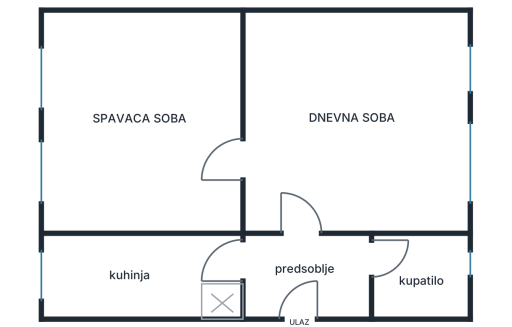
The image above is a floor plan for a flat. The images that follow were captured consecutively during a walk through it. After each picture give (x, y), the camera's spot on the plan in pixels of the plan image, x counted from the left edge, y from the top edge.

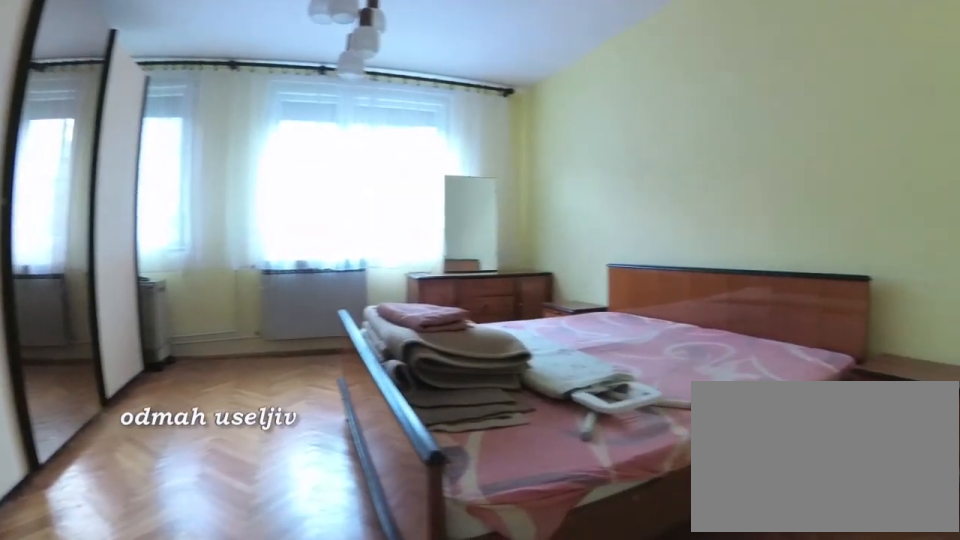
(236, 172)
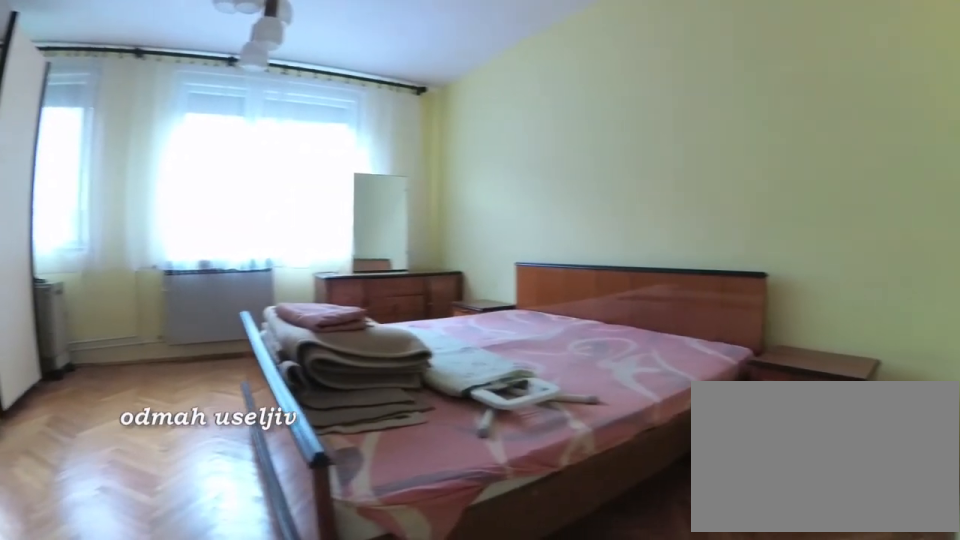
(234, 174)
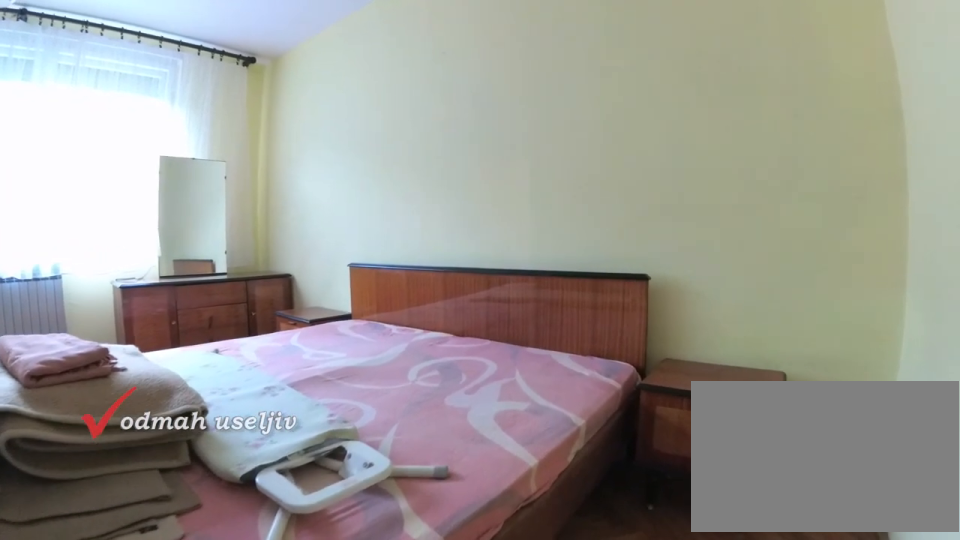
(219, 133)
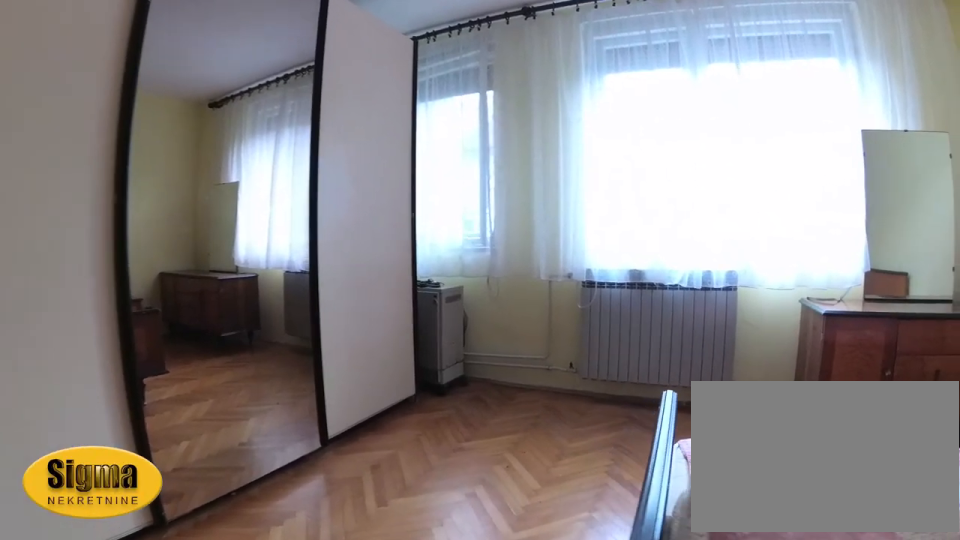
(185, 127)
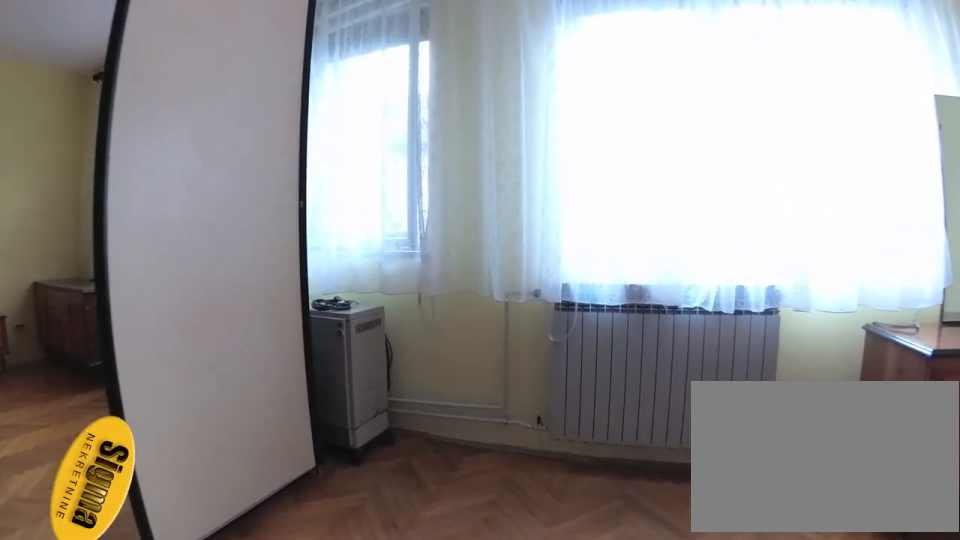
(160, 139)
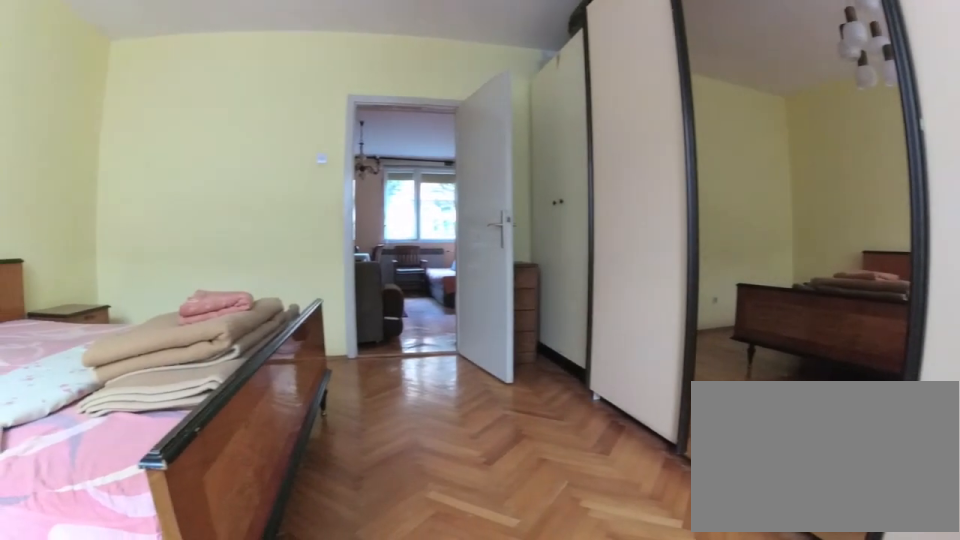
(97, 165)
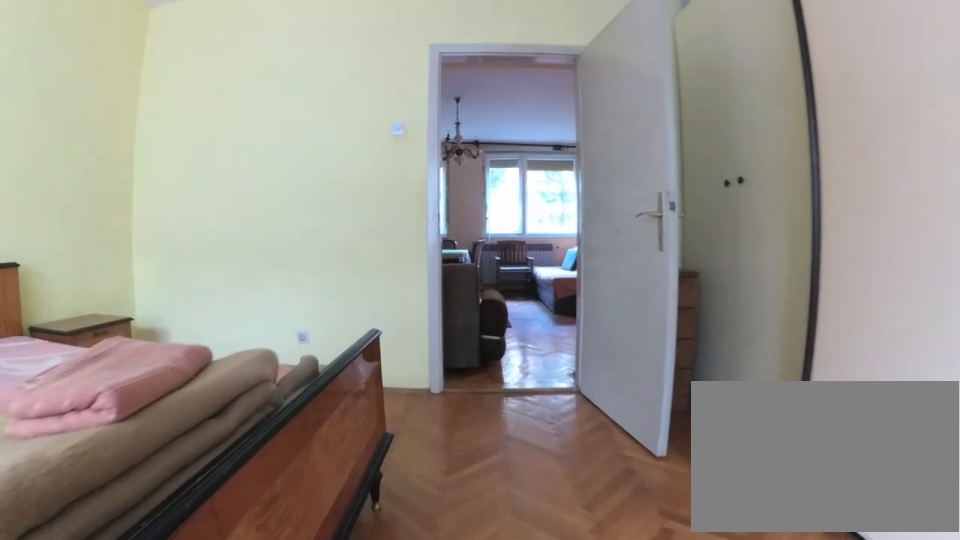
(140, 171)
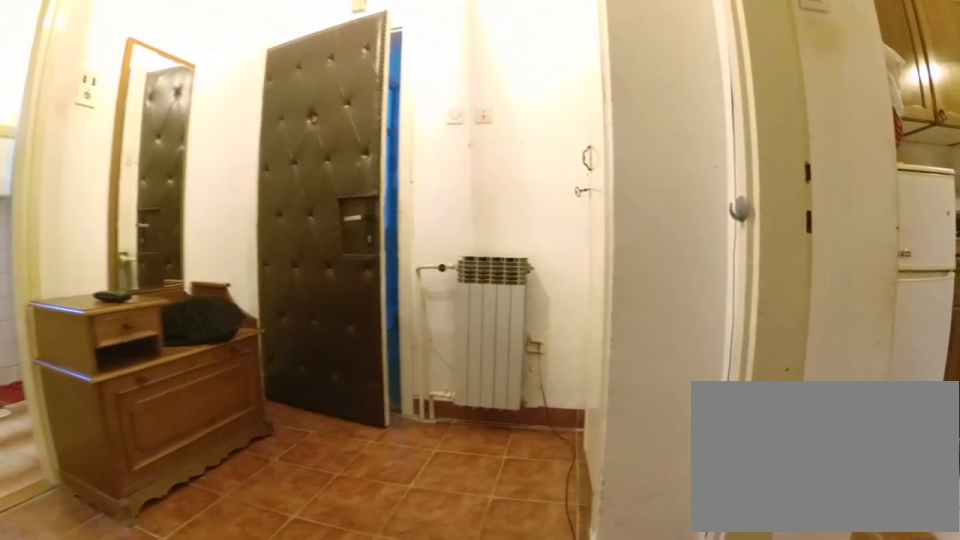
(307, 225)
